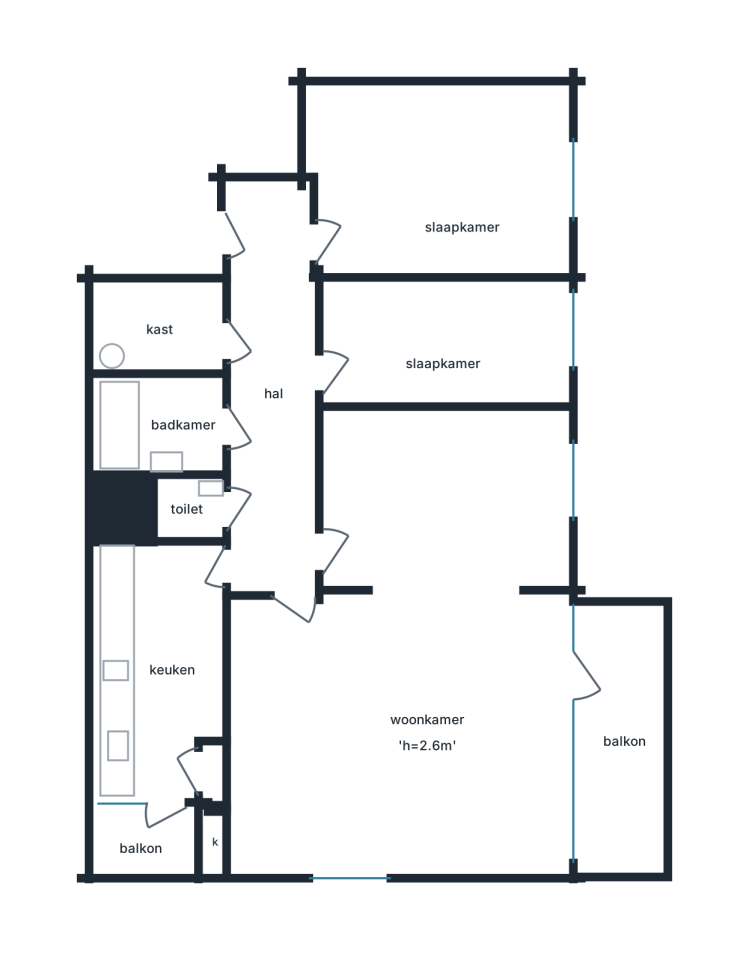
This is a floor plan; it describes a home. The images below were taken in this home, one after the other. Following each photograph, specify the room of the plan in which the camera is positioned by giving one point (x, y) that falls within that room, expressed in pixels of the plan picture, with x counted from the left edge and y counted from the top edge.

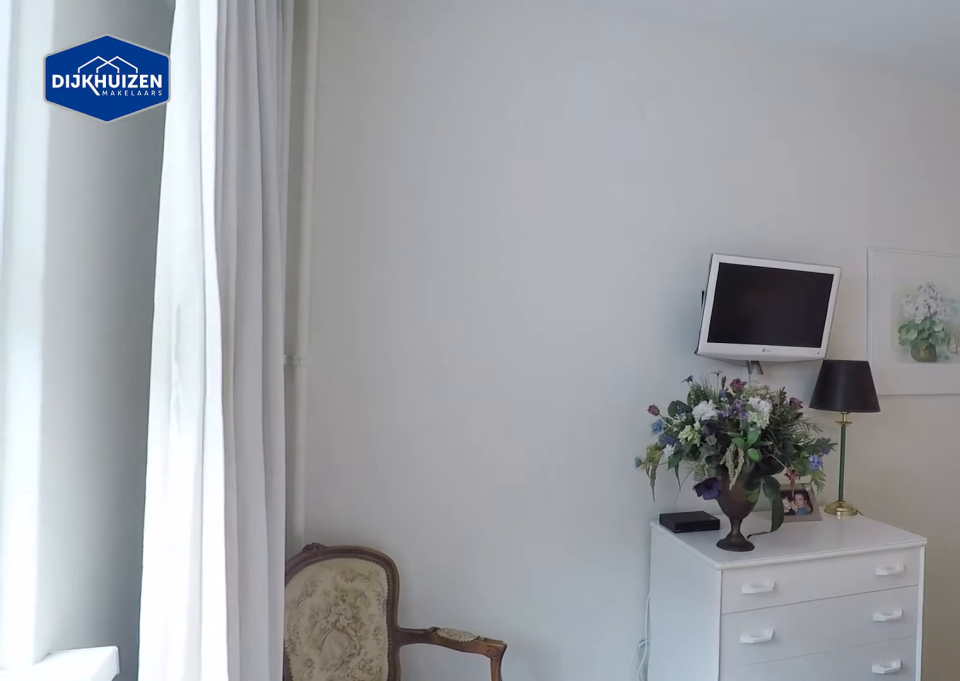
(439, 177)
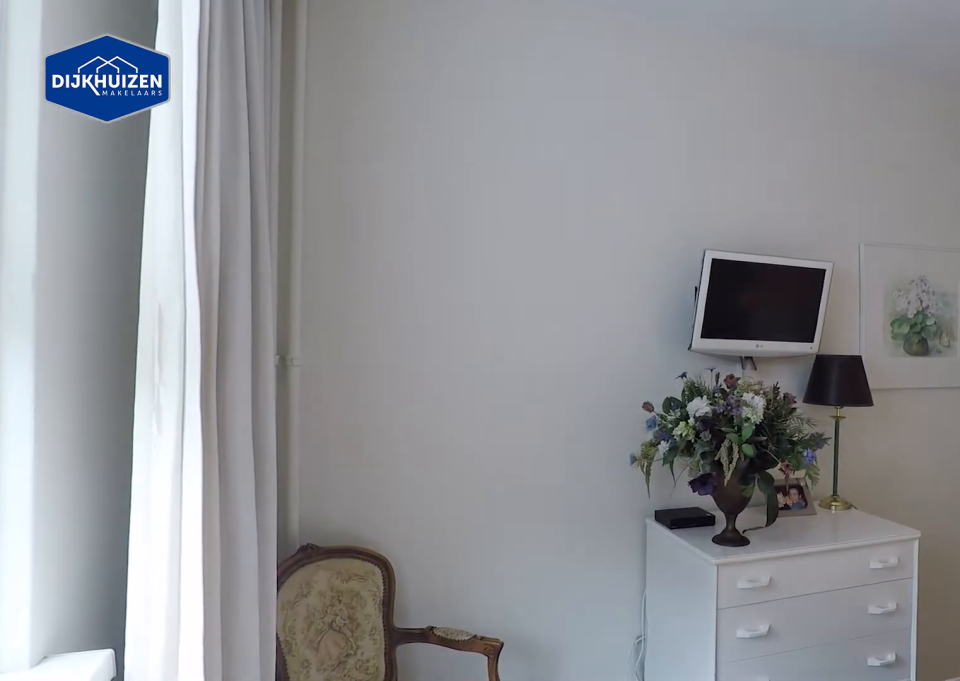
(439, 177)
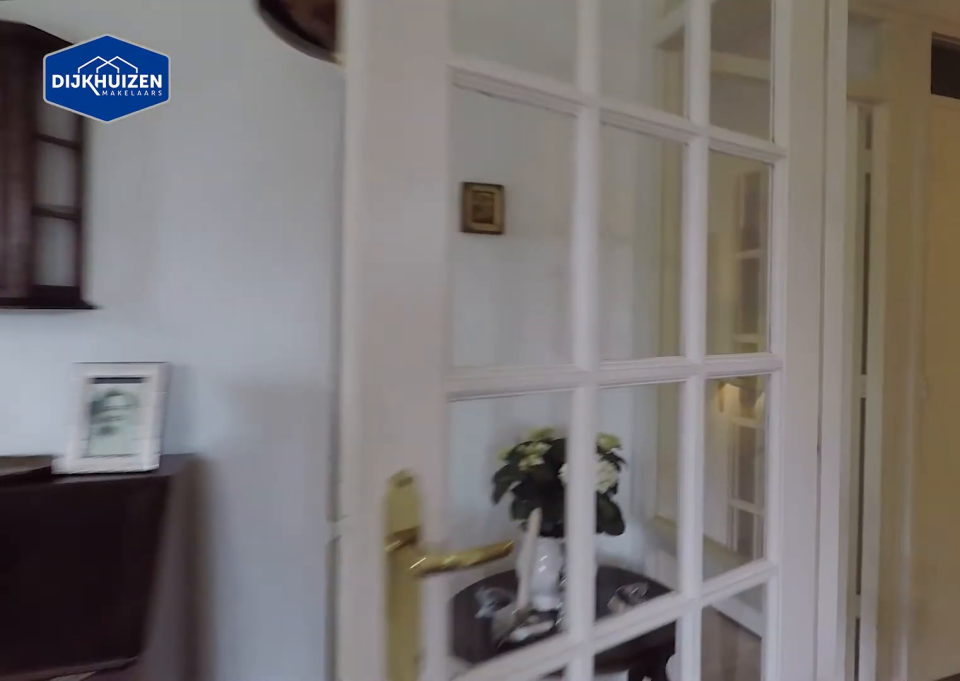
(411, 658)
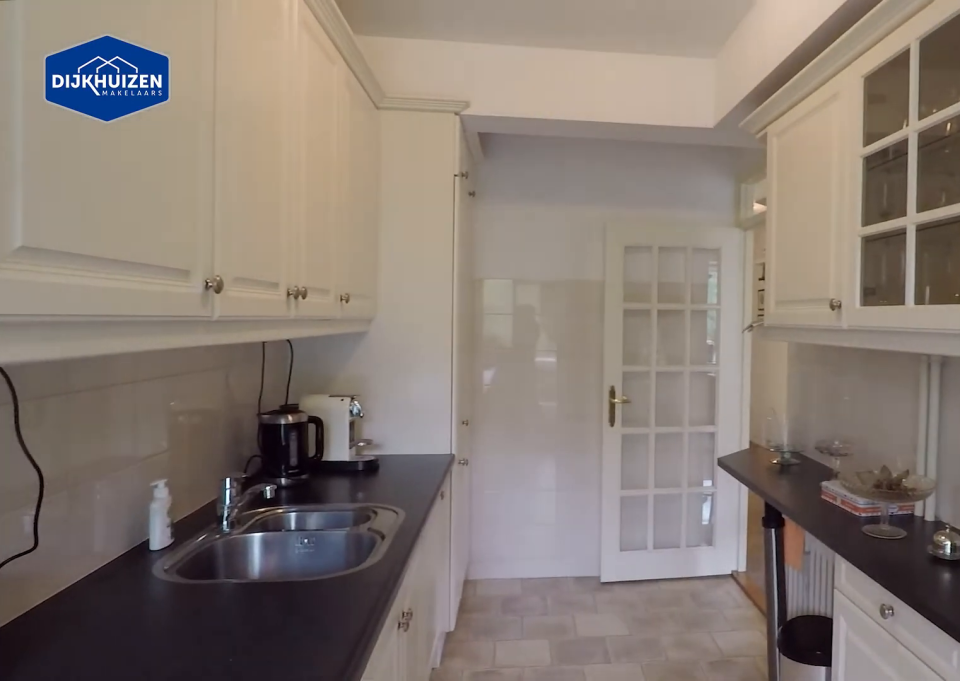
(151, 667)
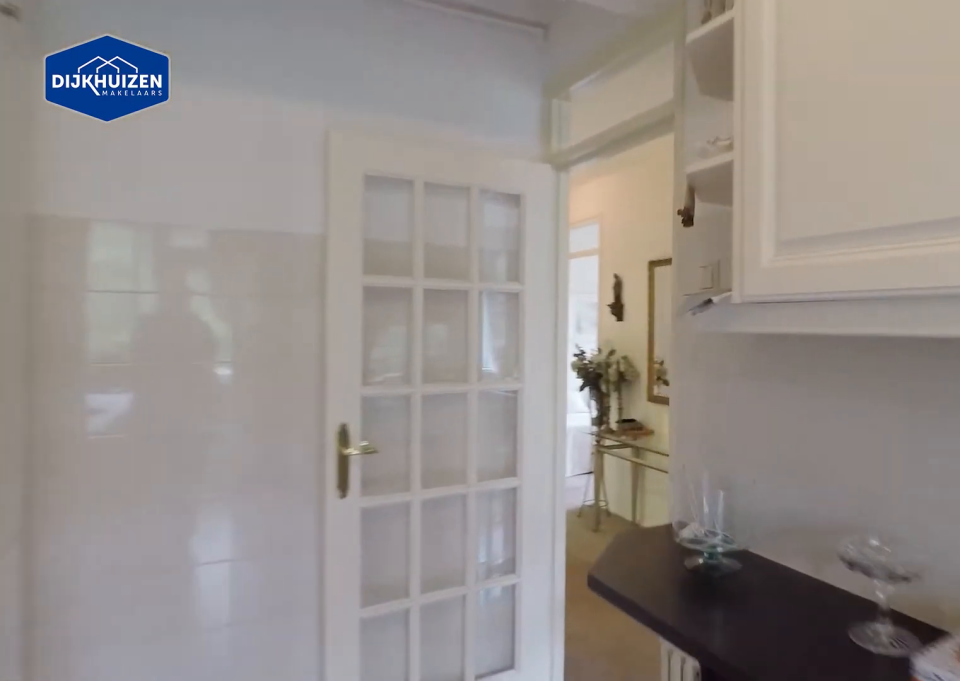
(151, 667)
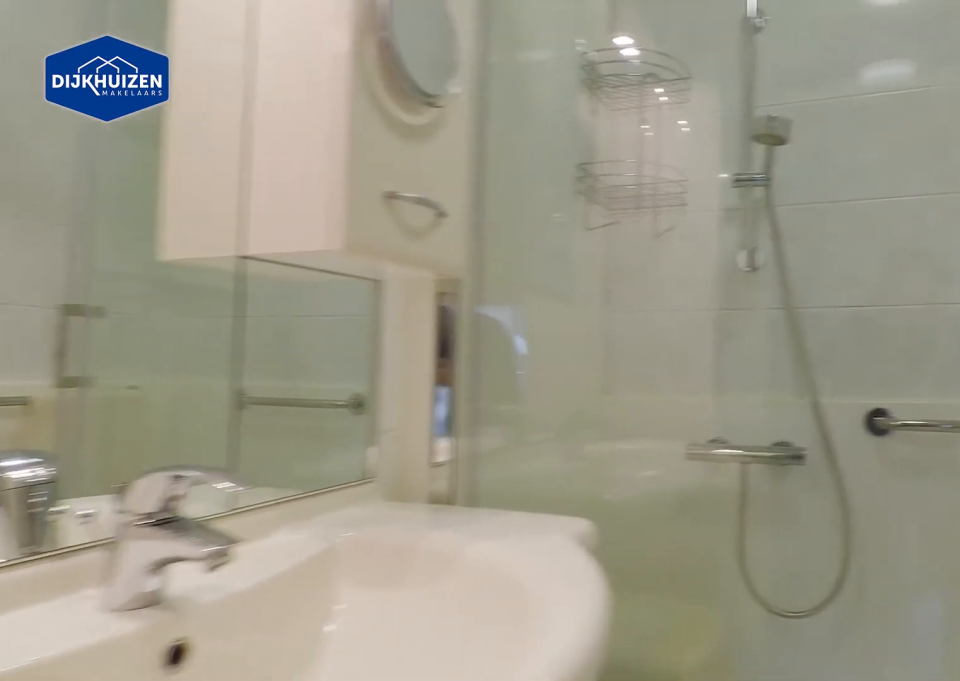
(146, 429)
